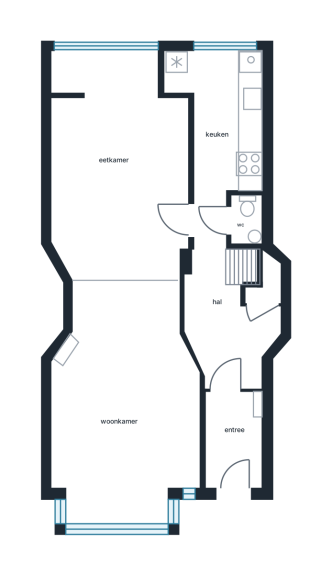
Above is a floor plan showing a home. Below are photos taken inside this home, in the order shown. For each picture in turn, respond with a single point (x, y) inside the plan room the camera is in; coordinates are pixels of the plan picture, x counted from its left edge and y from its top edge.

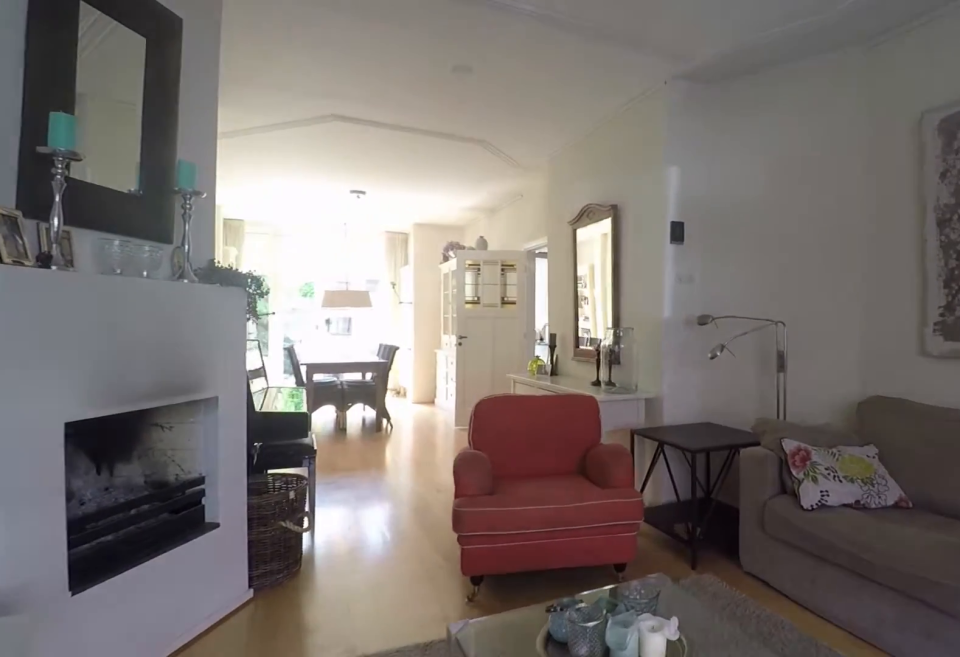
(129, 318)
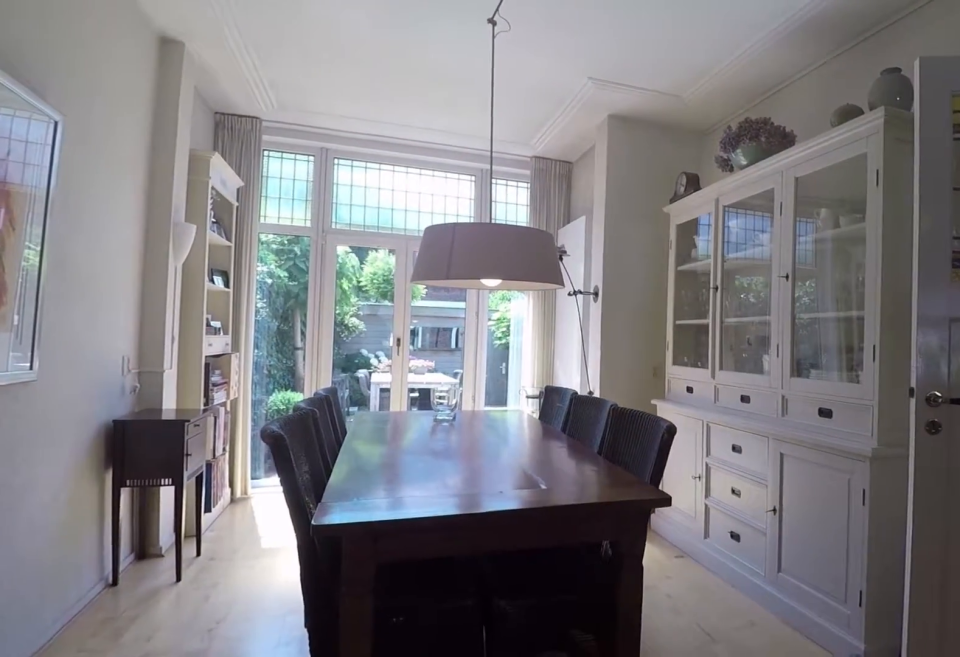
(117, 169)
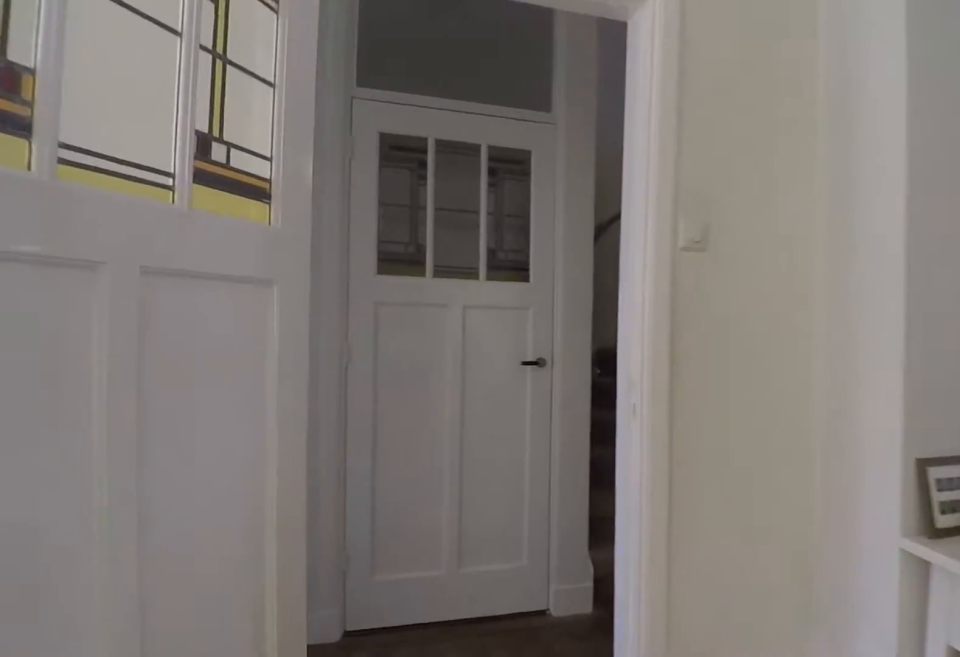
(117, 169)
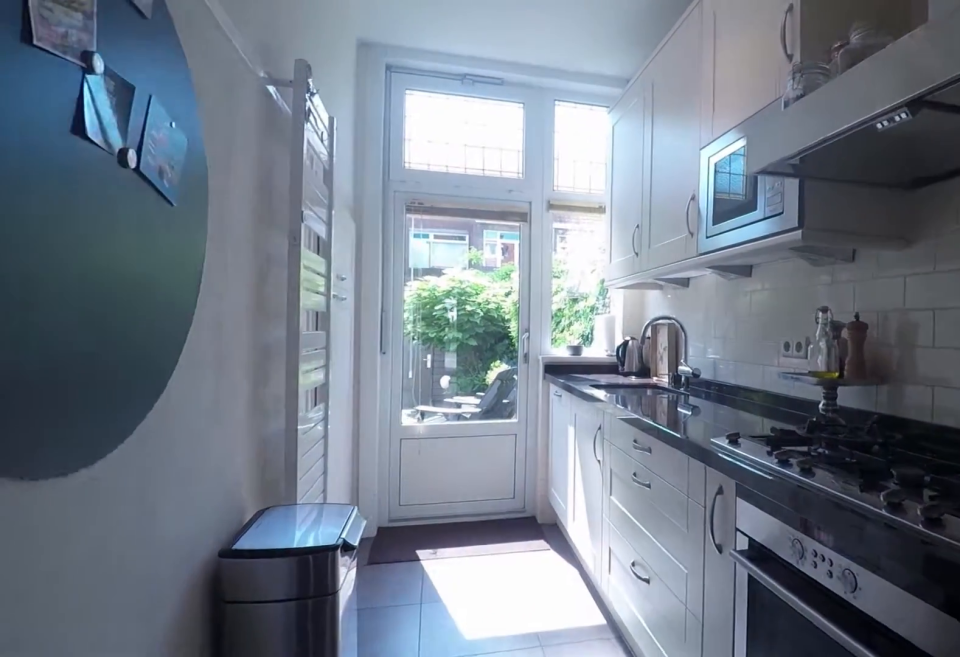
(234, 119)
